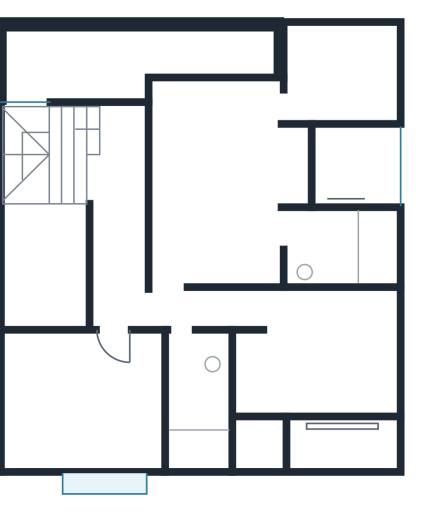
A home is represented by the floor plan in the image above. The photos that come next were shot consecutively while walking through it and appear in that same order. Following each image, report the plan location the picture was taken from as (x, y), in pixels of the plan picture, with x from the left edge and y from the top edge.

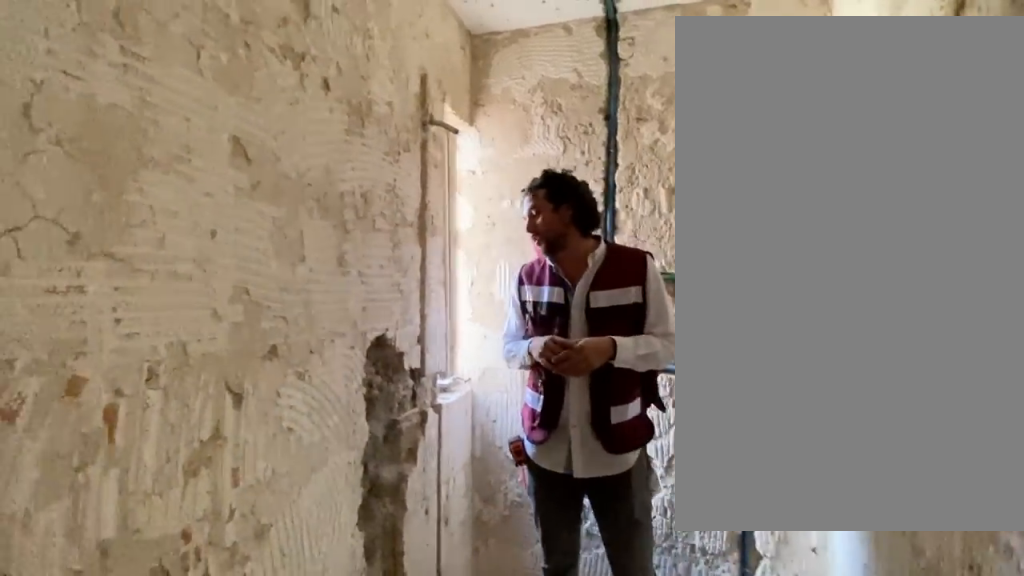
(184, 339)
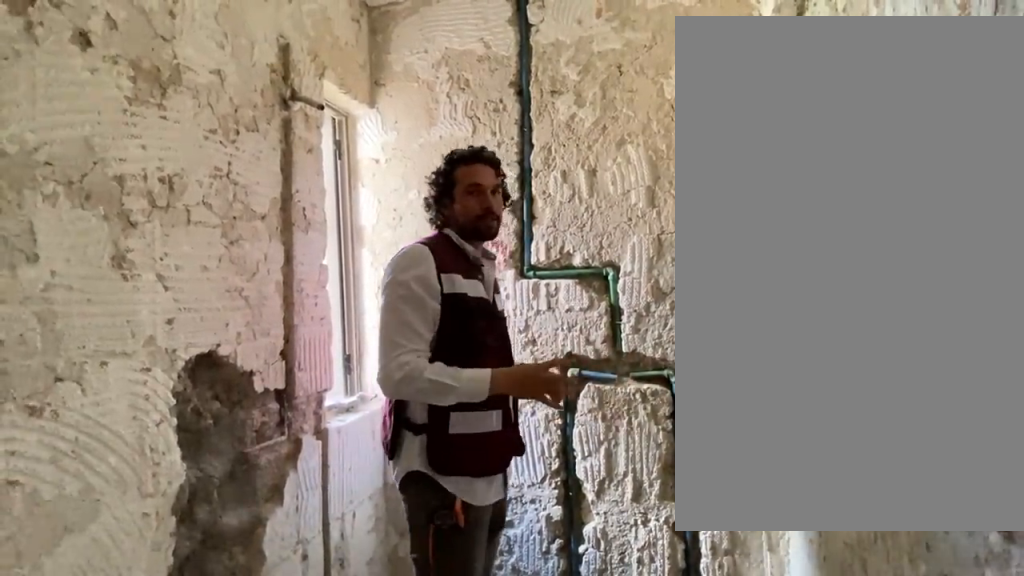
(194, 384)
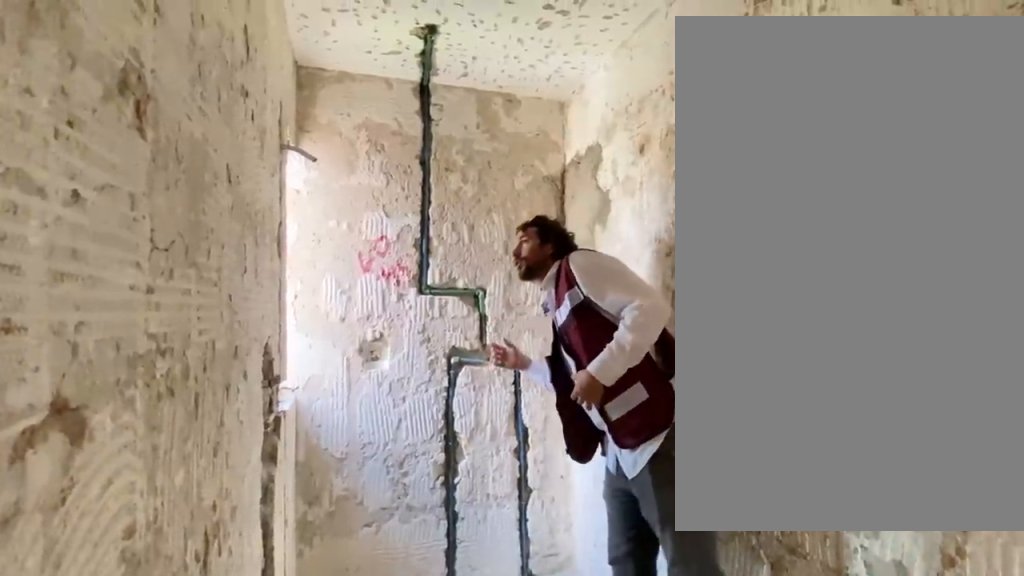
(187, 351)
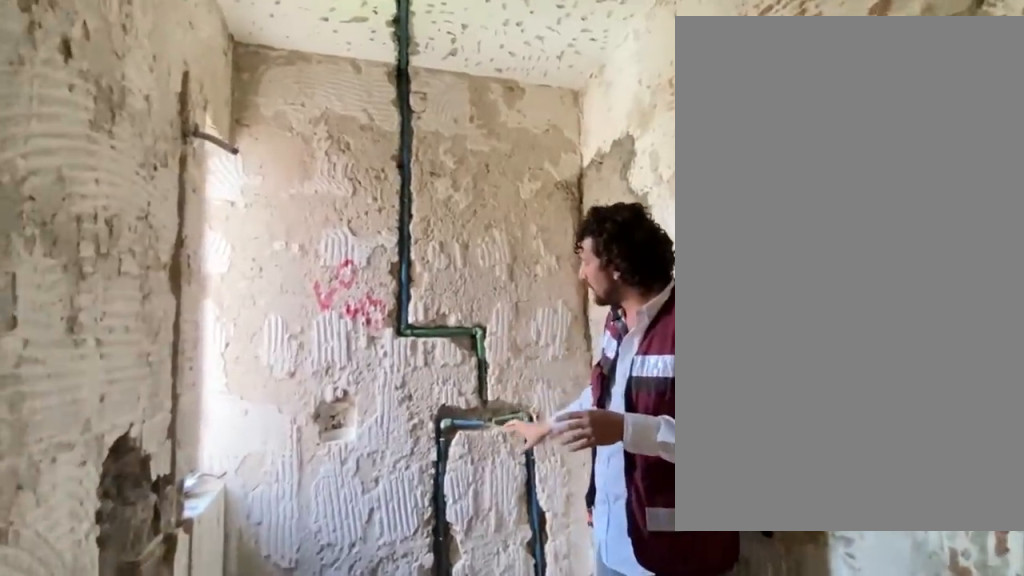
(191, 384)
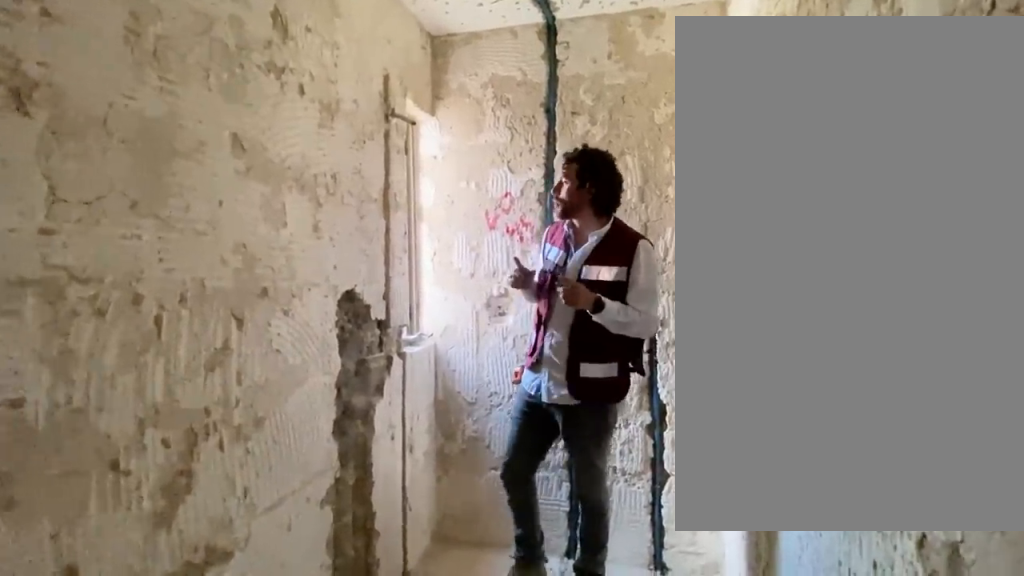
(183, 395)
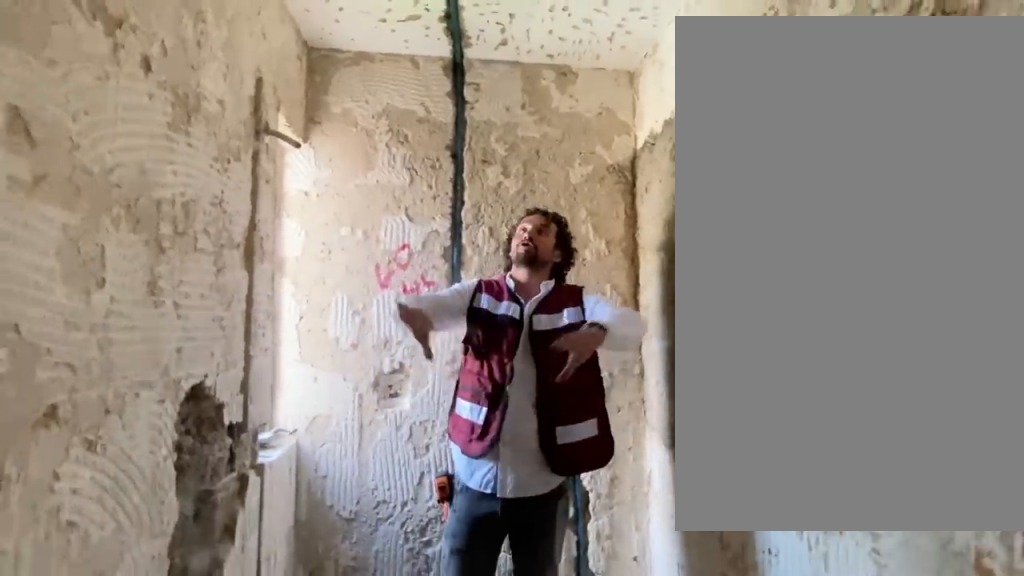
(190, 398)
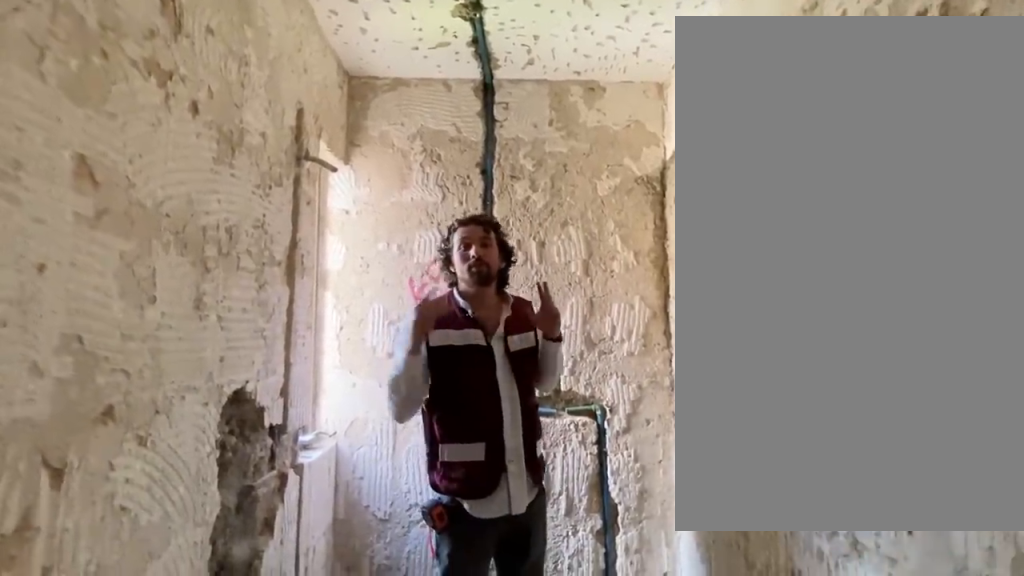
(191, 399)
